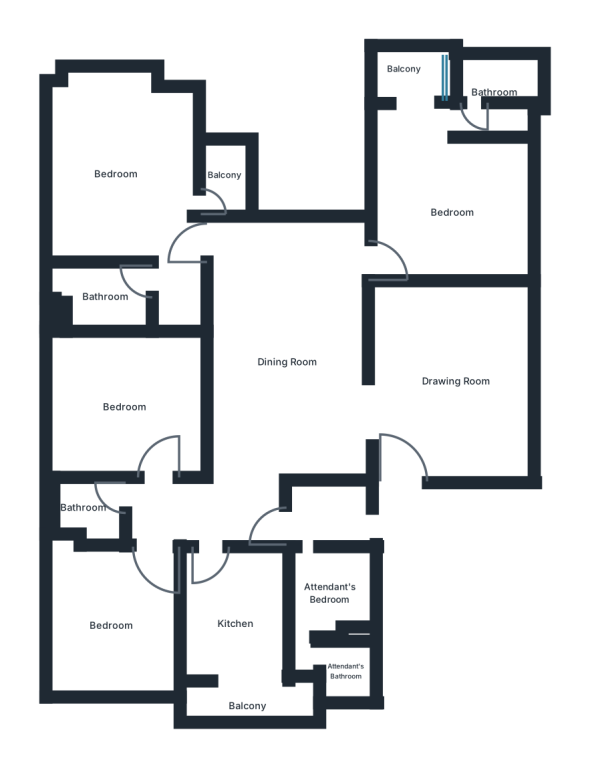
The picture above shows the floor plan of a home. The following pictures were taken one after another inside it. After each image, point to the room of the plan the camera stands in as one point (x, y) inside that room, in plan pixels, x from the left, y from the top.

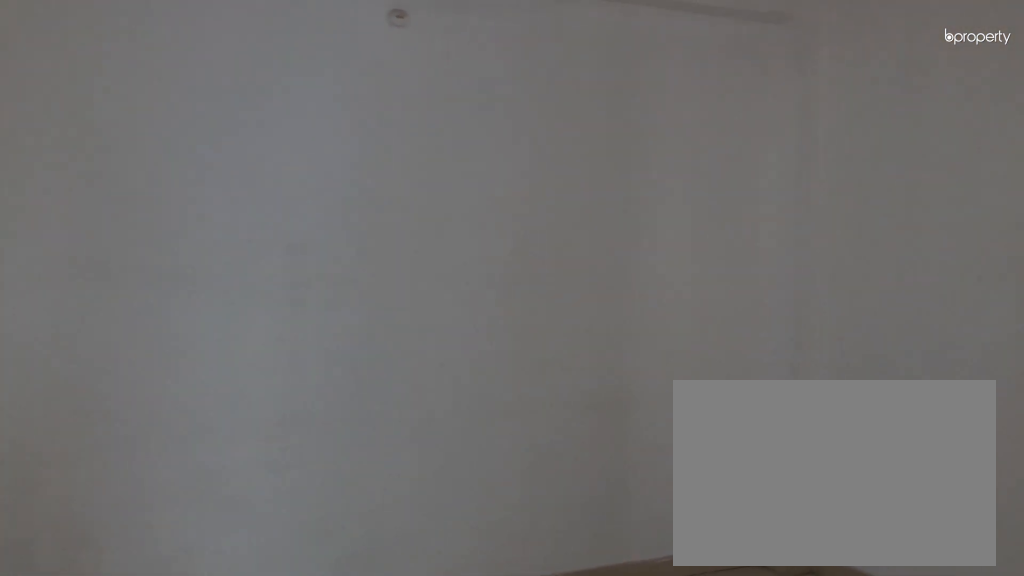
(454, 383)
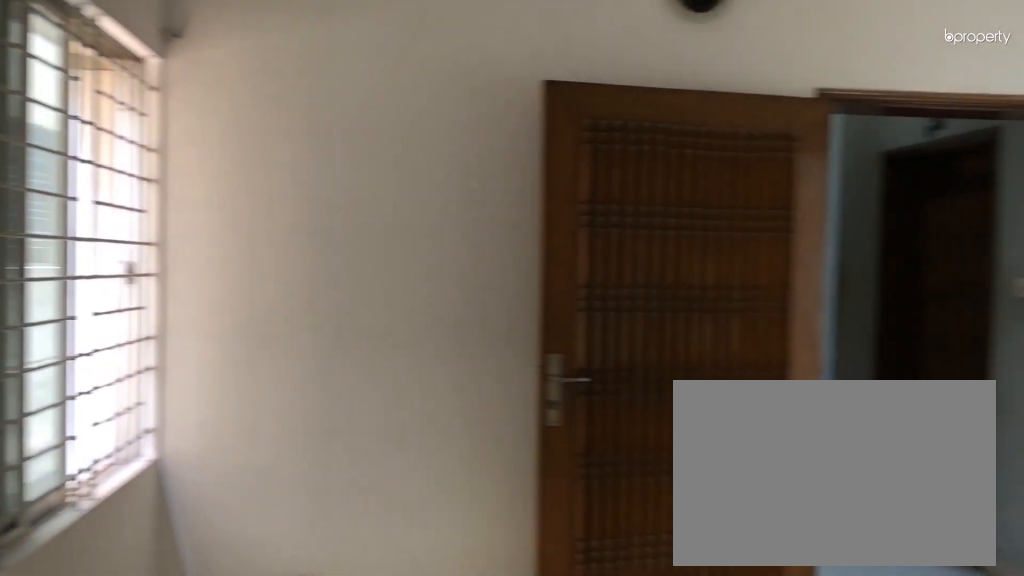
(454, 383)
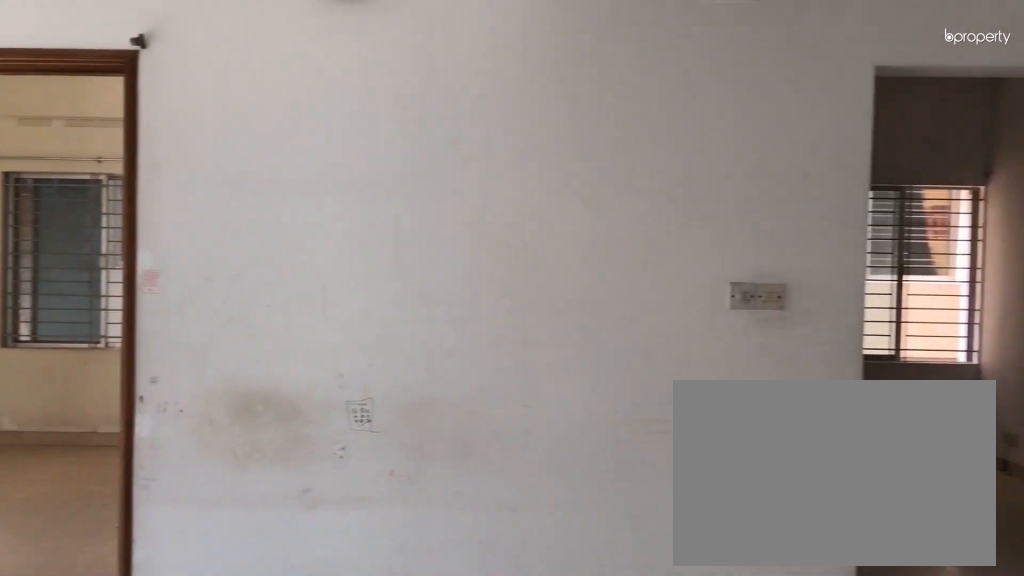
(285, 362)
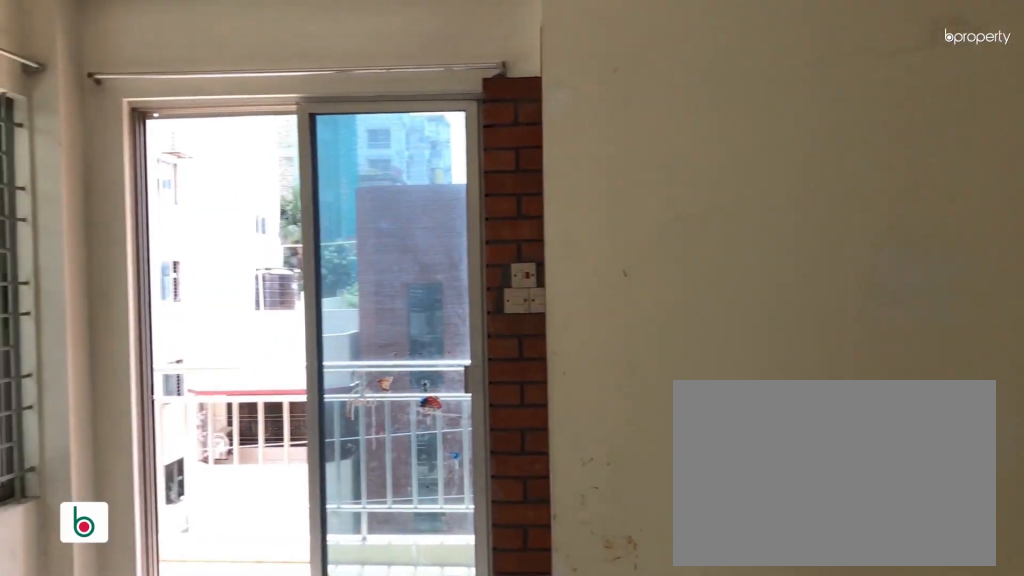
(451, 214)
